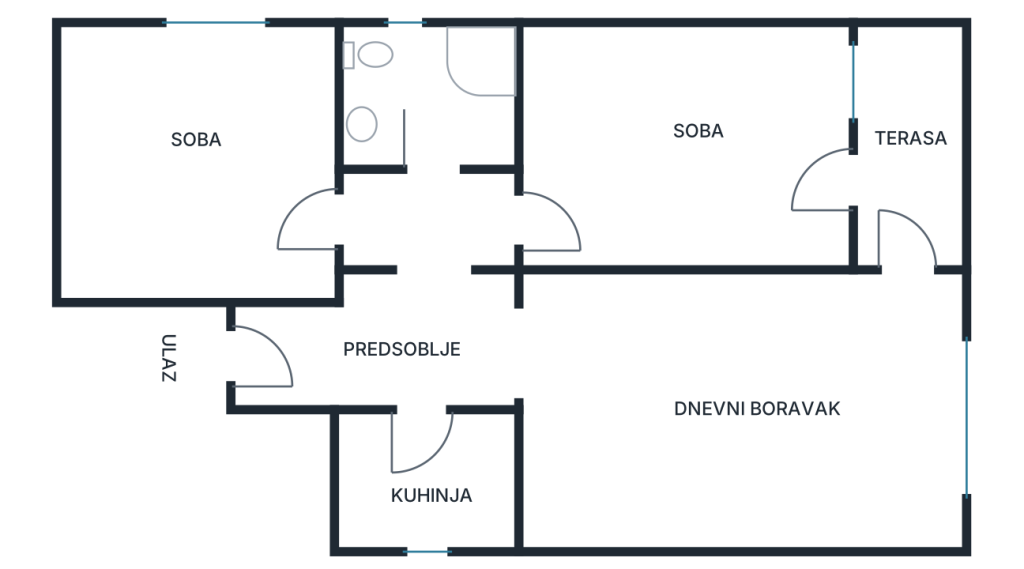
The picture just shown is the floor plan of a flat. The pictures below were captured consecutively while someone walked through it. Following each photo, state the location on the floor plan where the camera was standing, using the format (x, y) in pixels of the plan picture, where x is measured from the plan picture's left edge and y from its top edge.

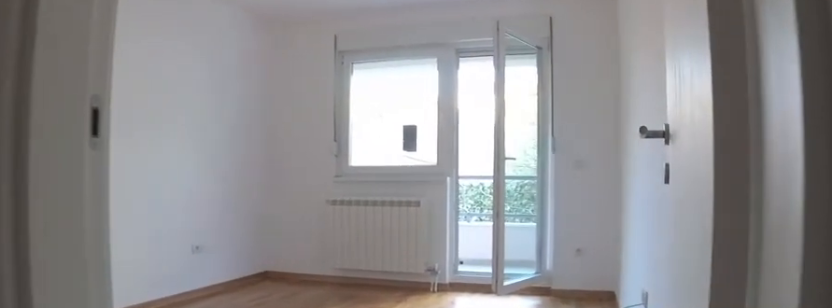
(472, 225)
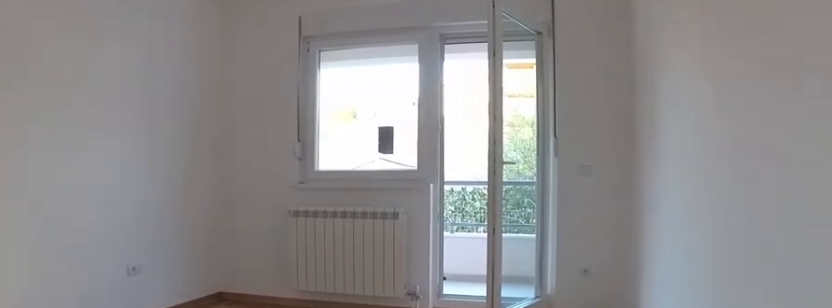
(497, 228)
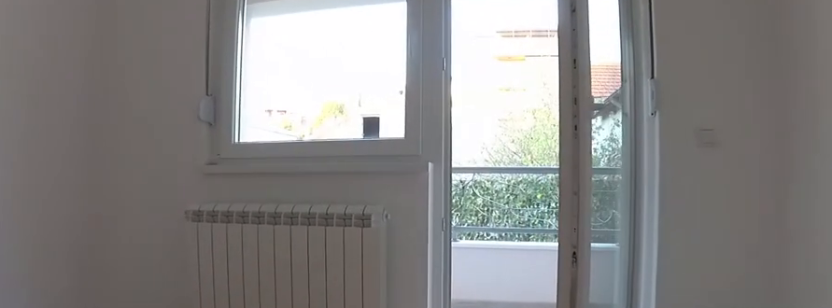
(622, 216)
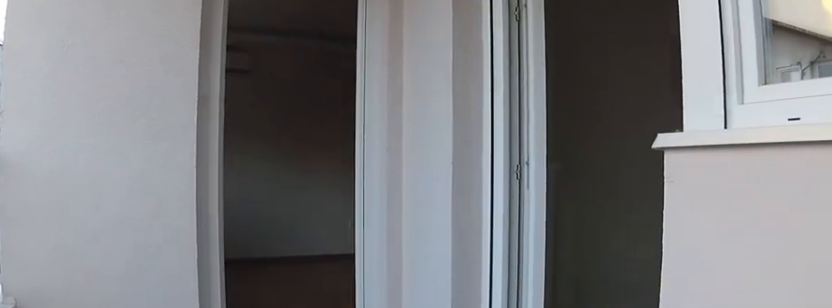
(912, 143)
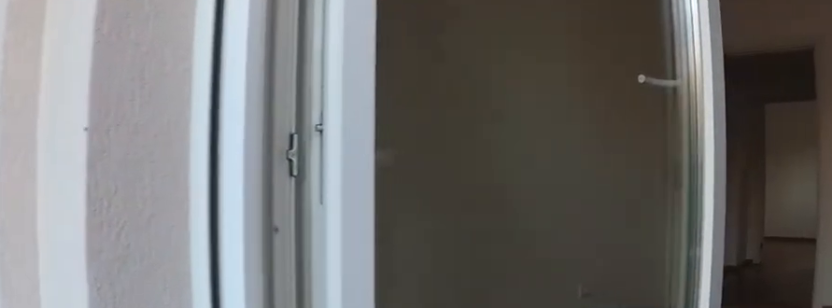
(909, 163)
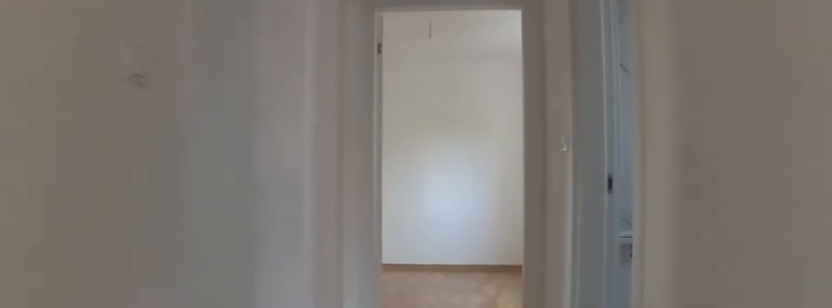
(646, 203)
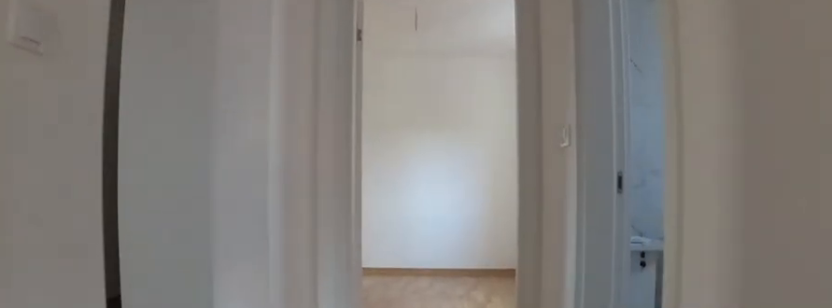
(622, 205)
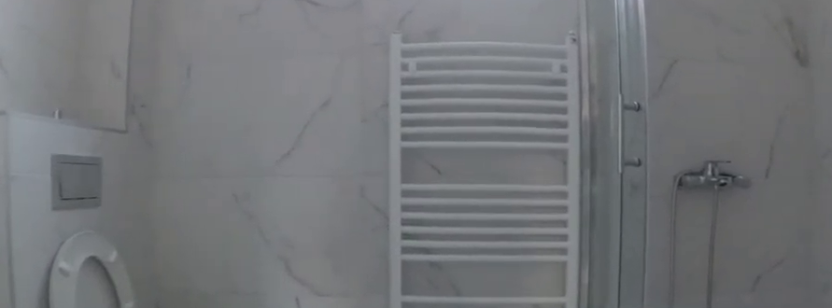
(420, 180)
